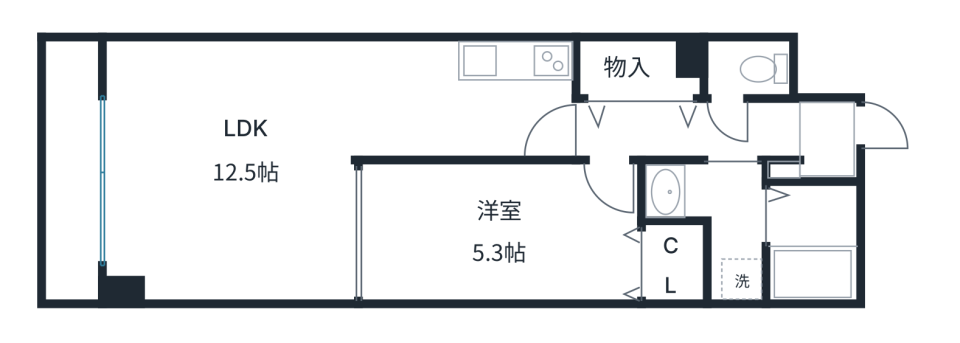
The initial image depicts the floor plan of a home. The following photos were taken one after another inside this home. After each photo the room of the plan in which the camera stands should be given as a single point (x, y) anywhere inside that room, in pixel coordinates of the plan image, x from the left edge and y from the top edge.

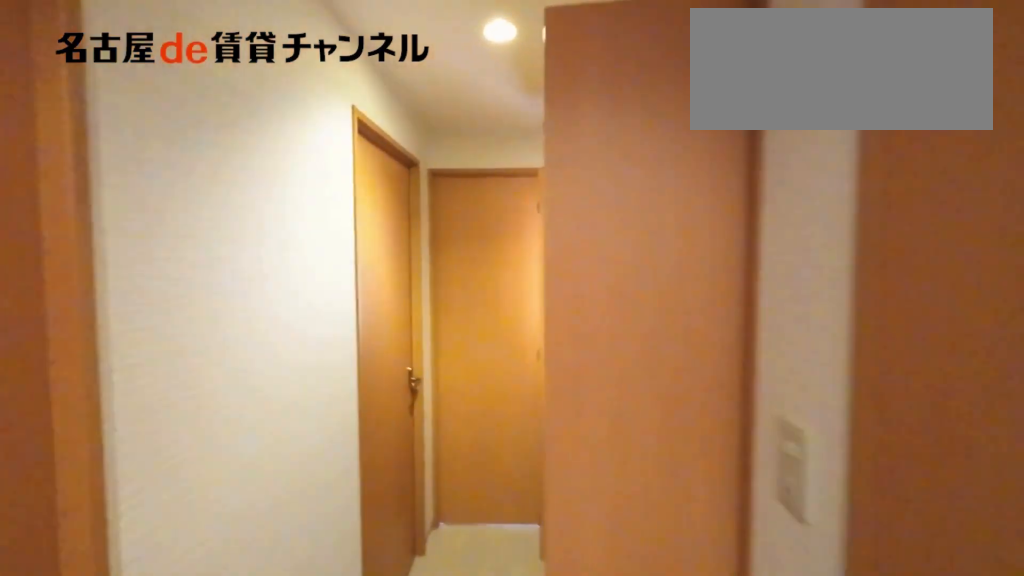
(691, 131)
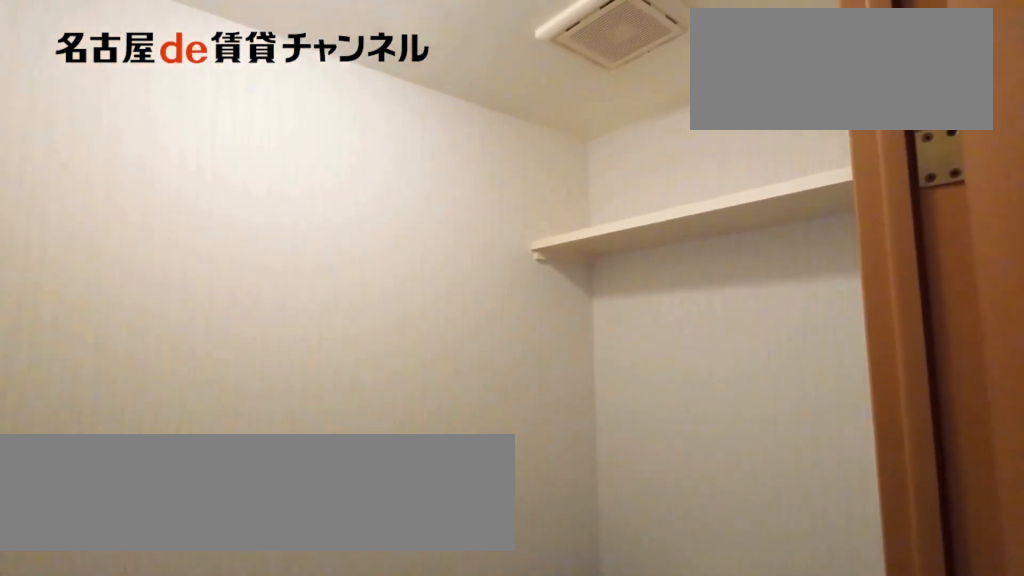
(748, 68)
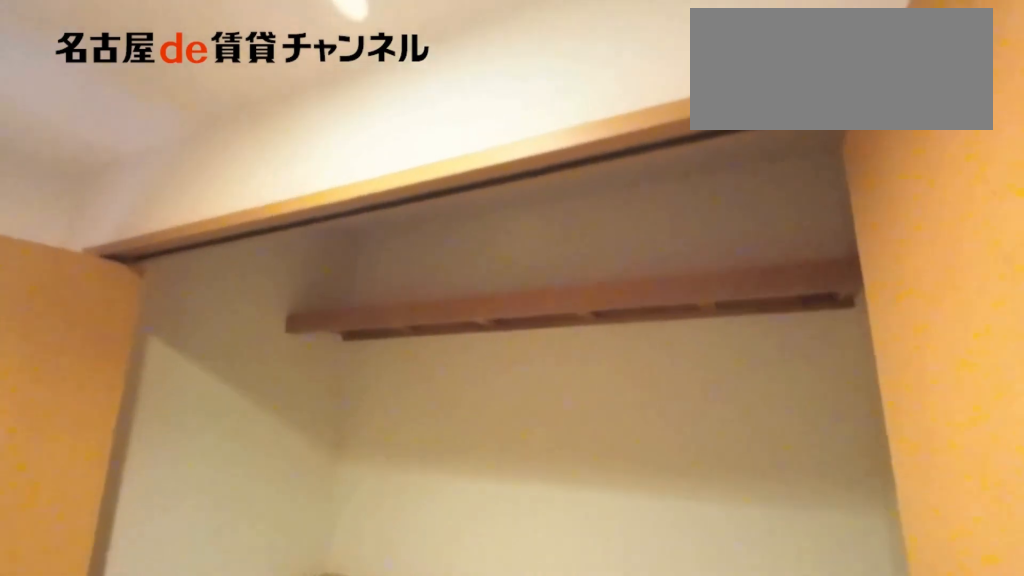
(634, 70)
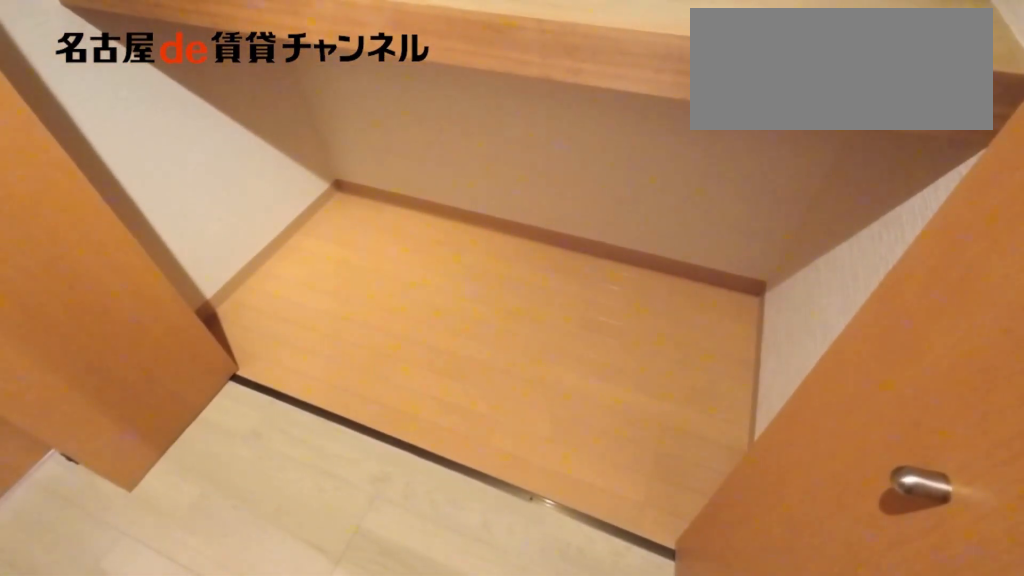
(634, 70)
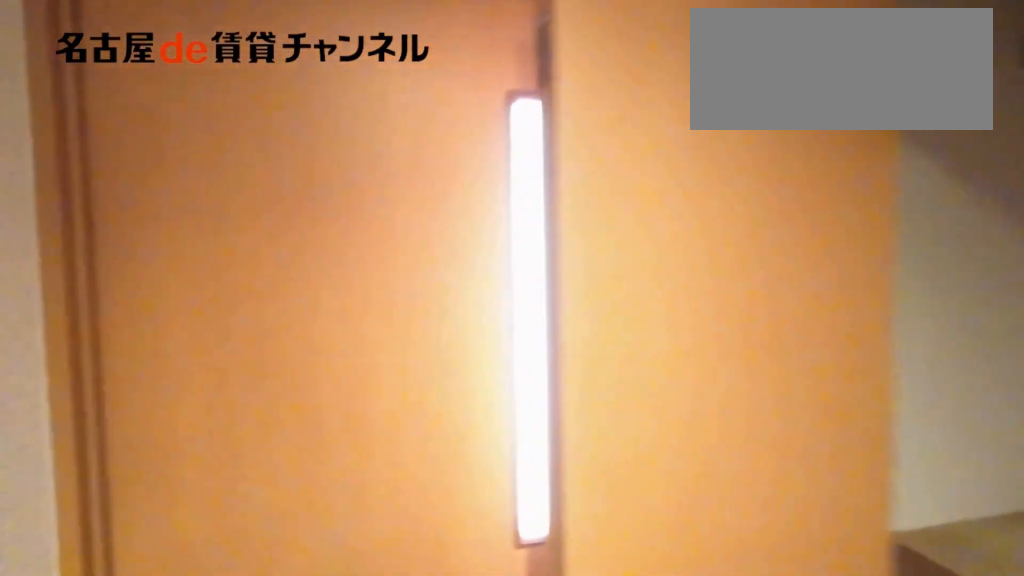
(691, 130)
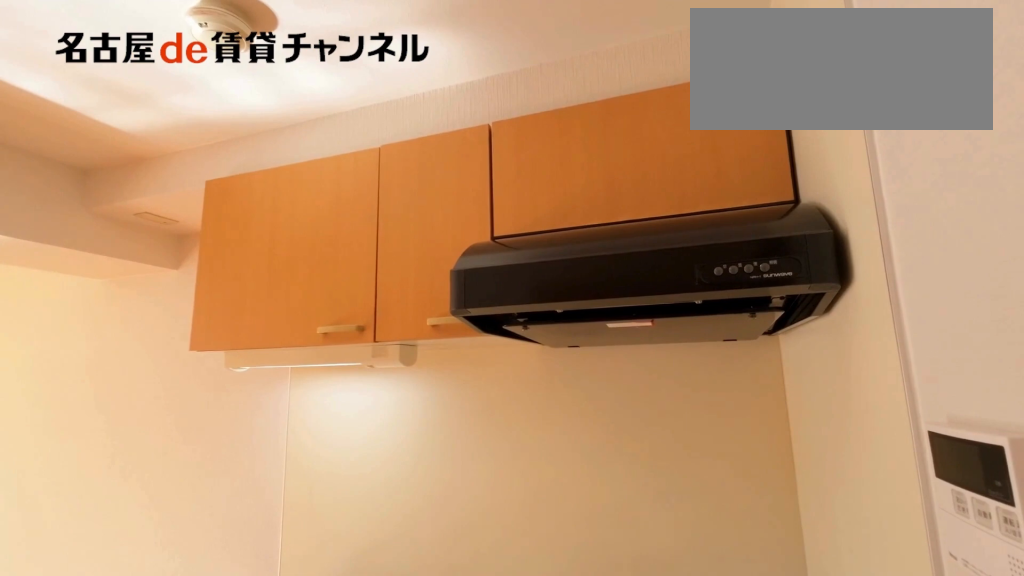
(516, 63)
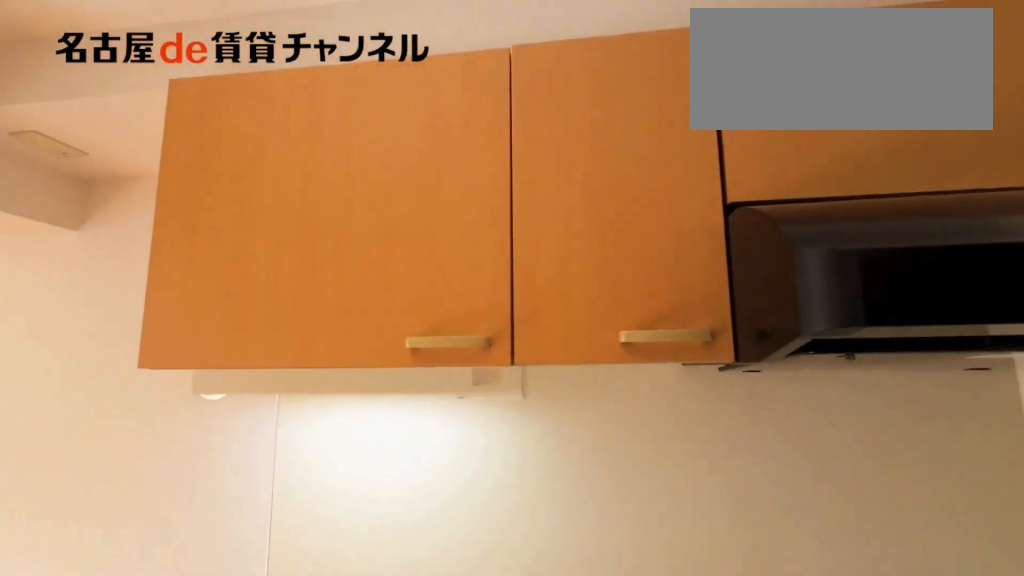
(516, 63)
